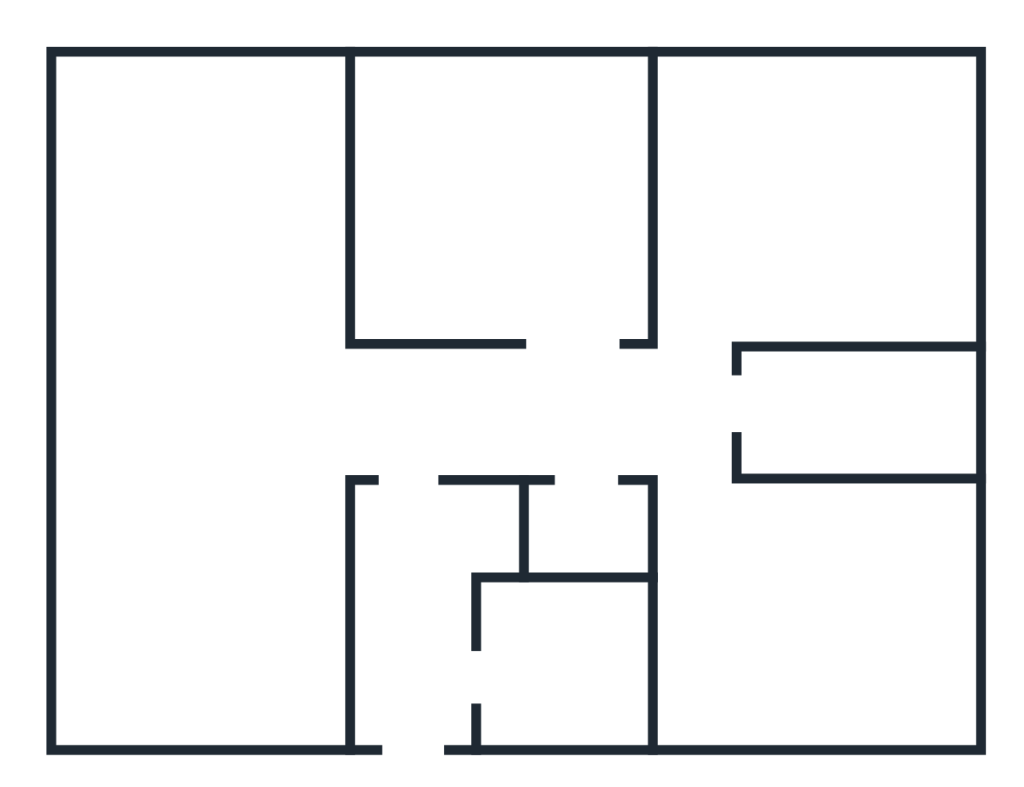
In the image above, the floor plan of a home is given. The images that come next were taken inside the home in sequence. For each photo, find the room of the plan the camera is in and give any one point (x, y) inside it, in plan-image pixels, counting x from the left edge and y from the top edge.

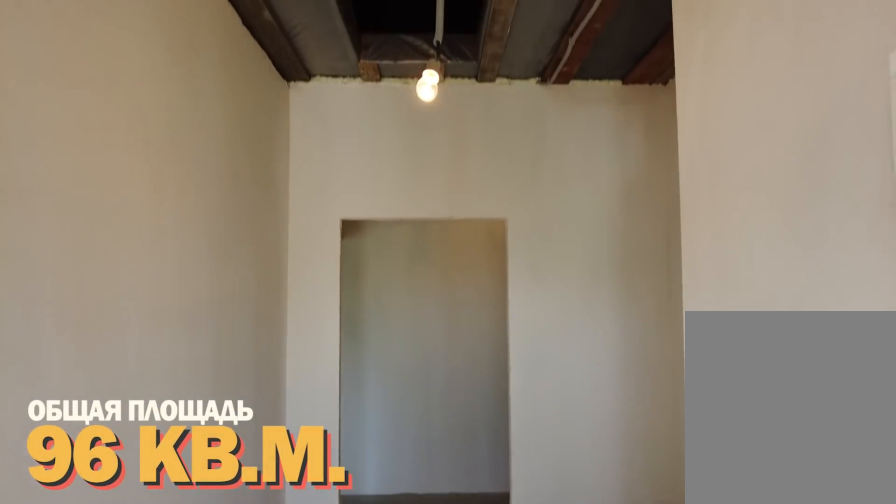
(415, 718)
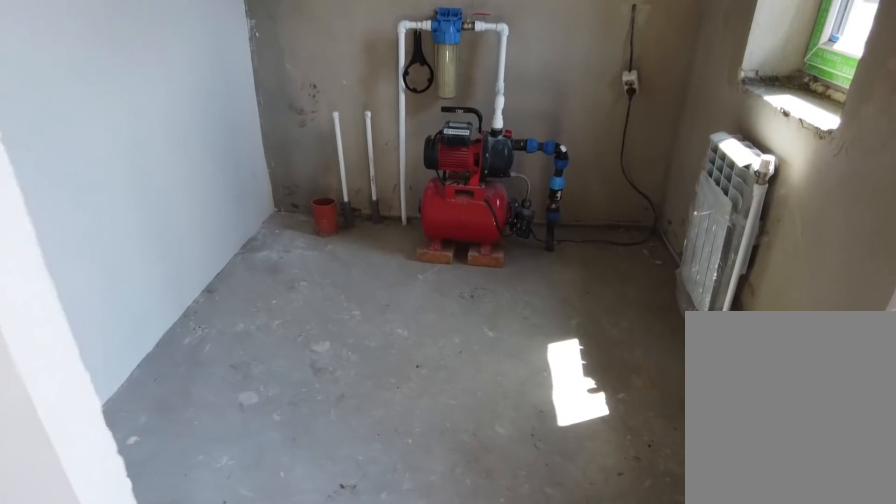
(415, 718)
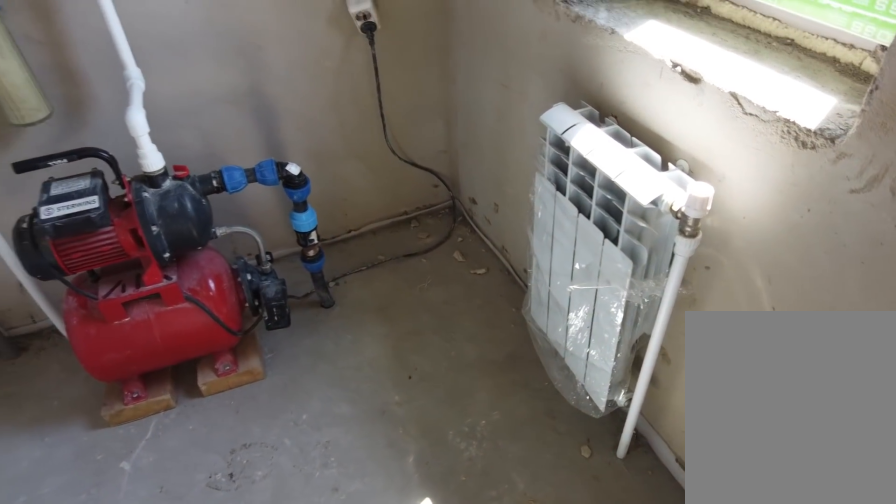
(527, 709)
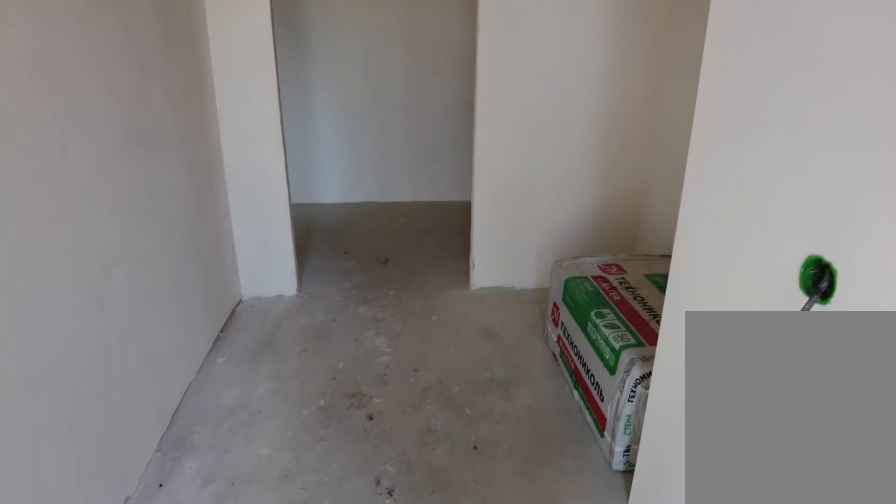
(432, 699)
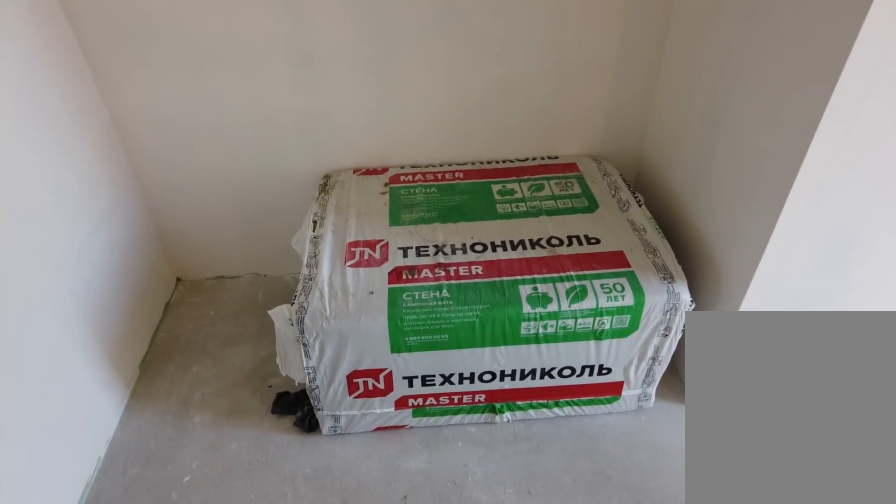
(405, 561)
